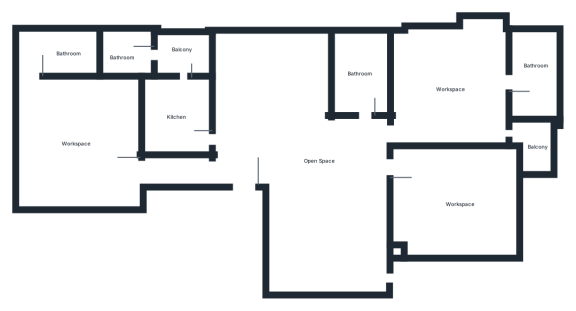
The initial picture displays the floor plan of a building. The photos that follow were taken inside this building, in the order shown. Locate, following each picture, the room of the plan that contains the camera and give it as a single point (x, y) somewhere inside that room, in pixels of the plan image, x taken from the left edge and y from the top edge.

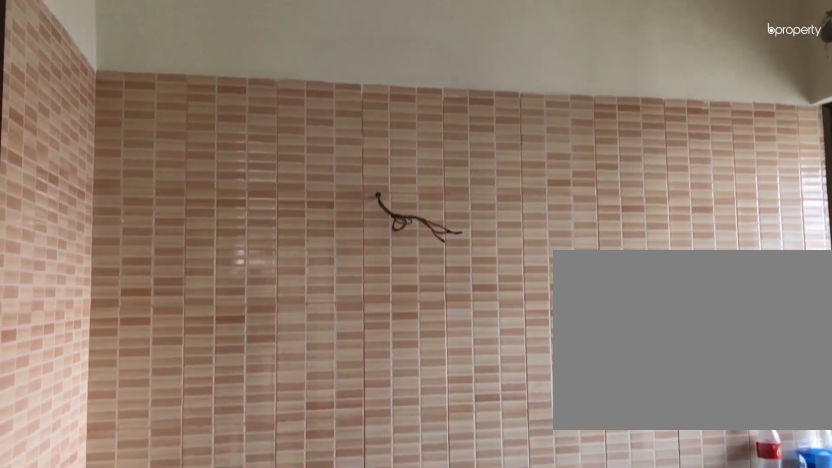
(182, 117)
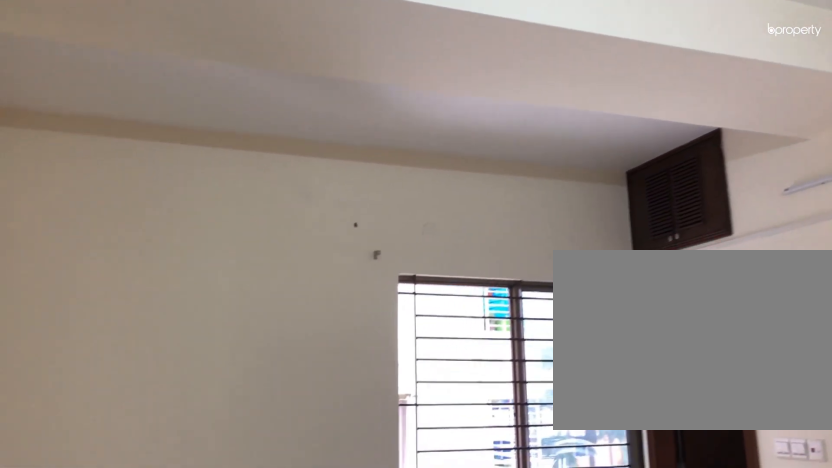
(79, 142)
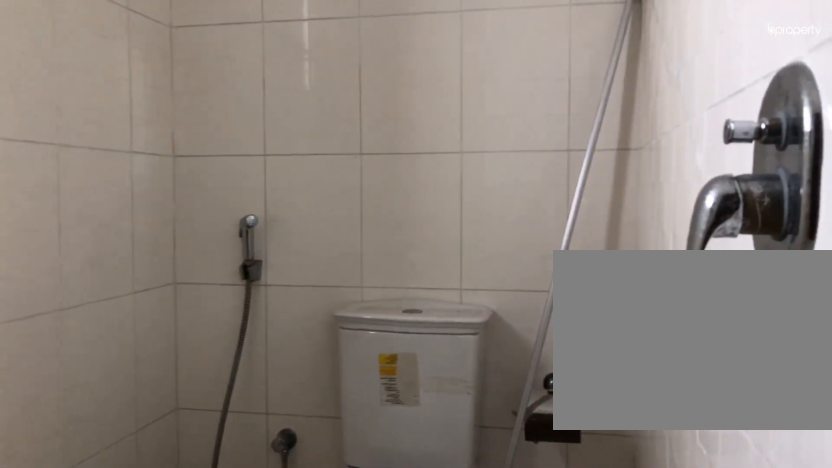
(59, 52)
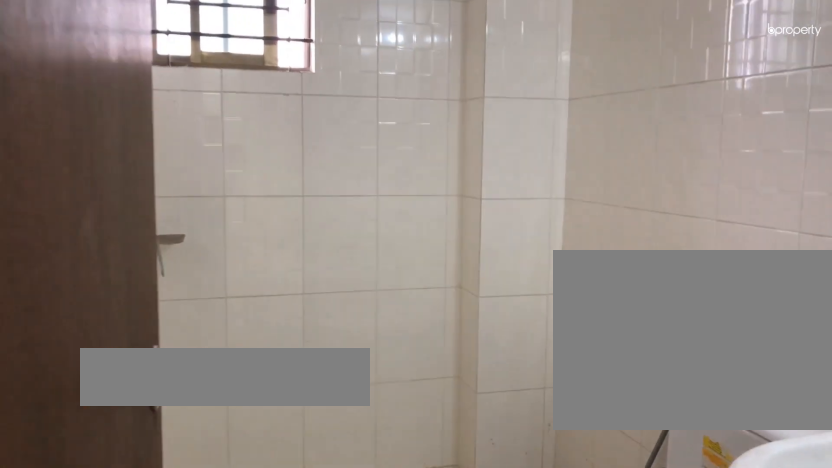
(362, 83)
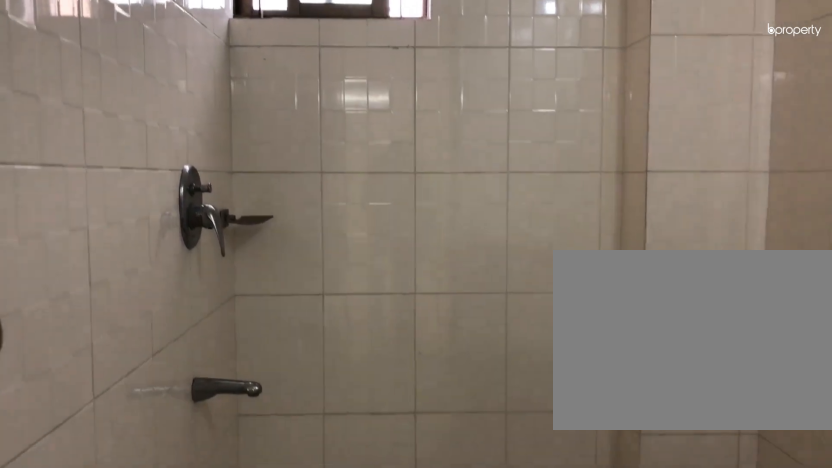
(362, 83)
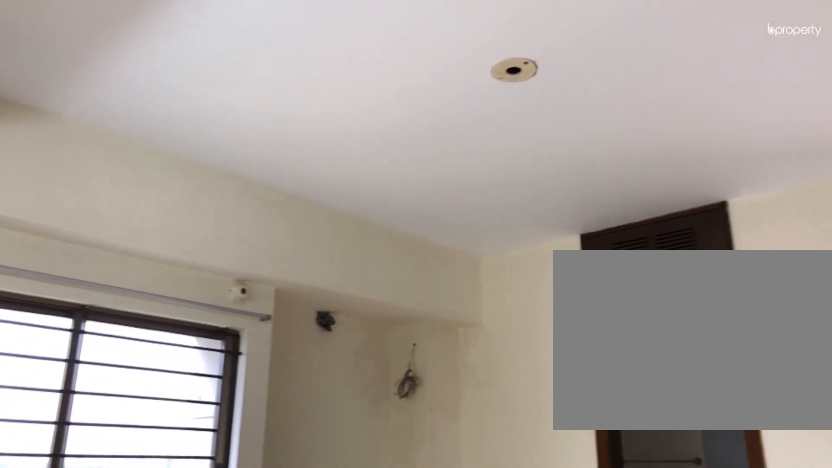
(446, 91)
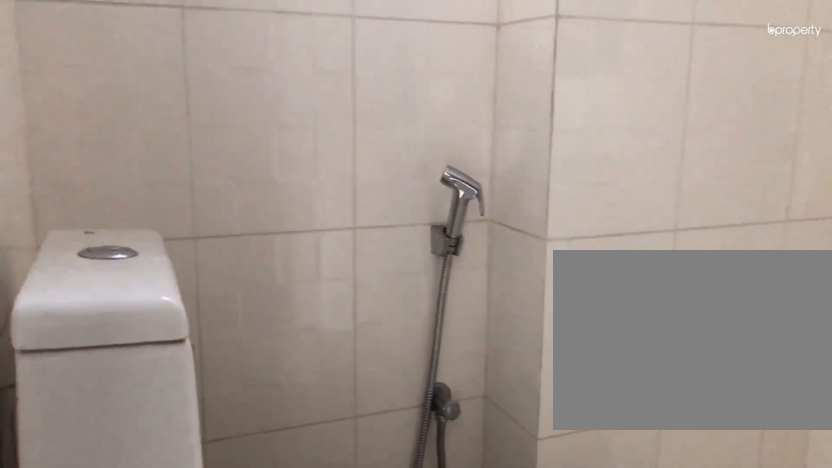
(531, 81)
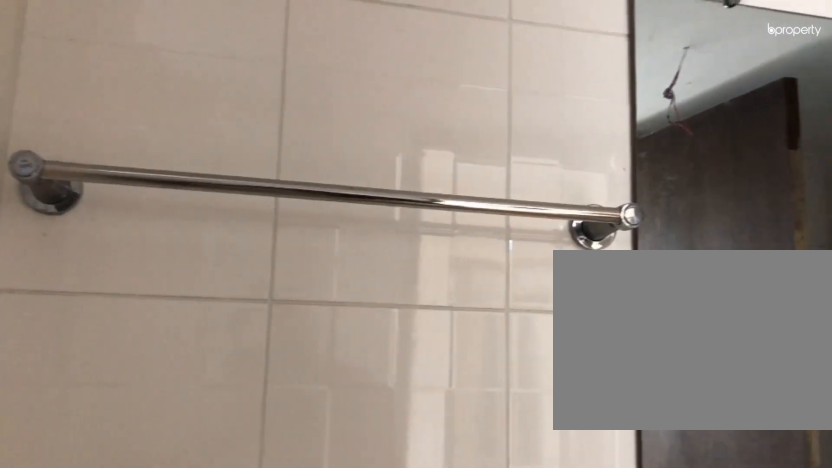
(531, 81)
